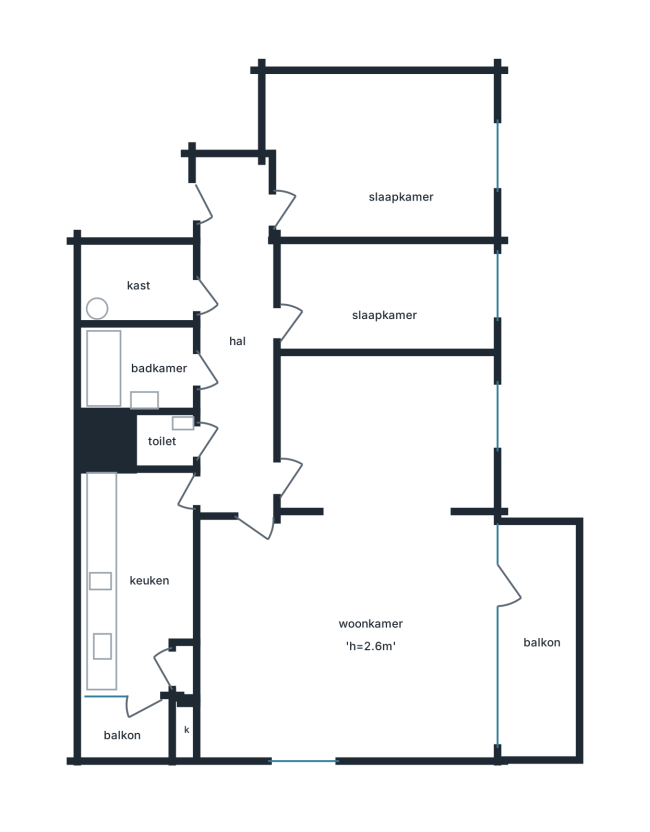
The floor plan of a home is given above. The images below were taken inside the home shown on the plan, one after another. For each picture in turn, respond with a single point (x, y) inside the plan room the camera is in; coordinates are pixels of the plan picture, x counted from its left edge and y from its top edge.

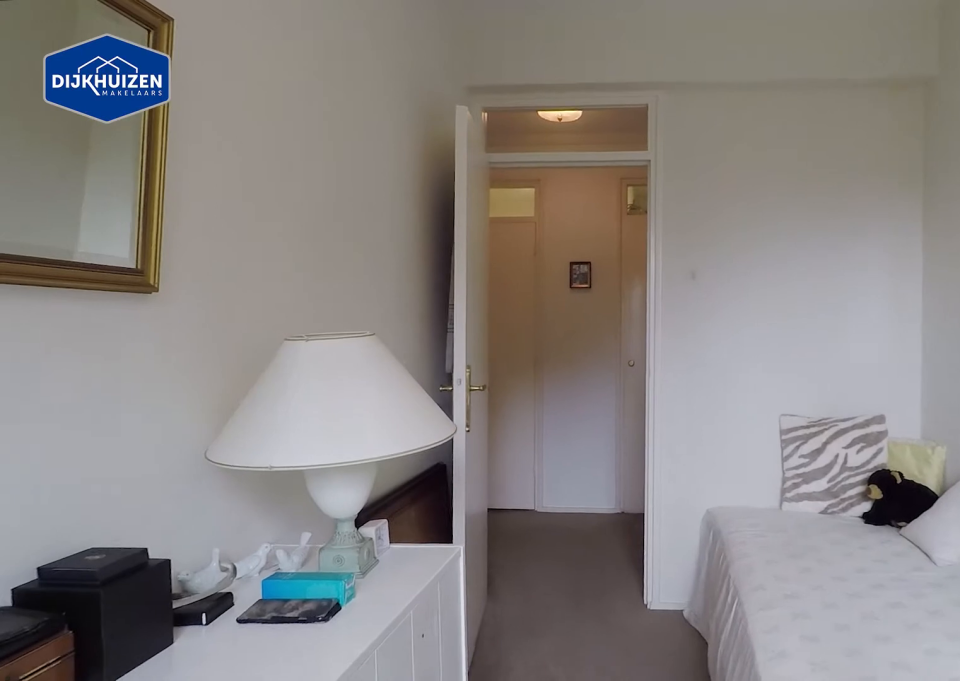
(386, 300)
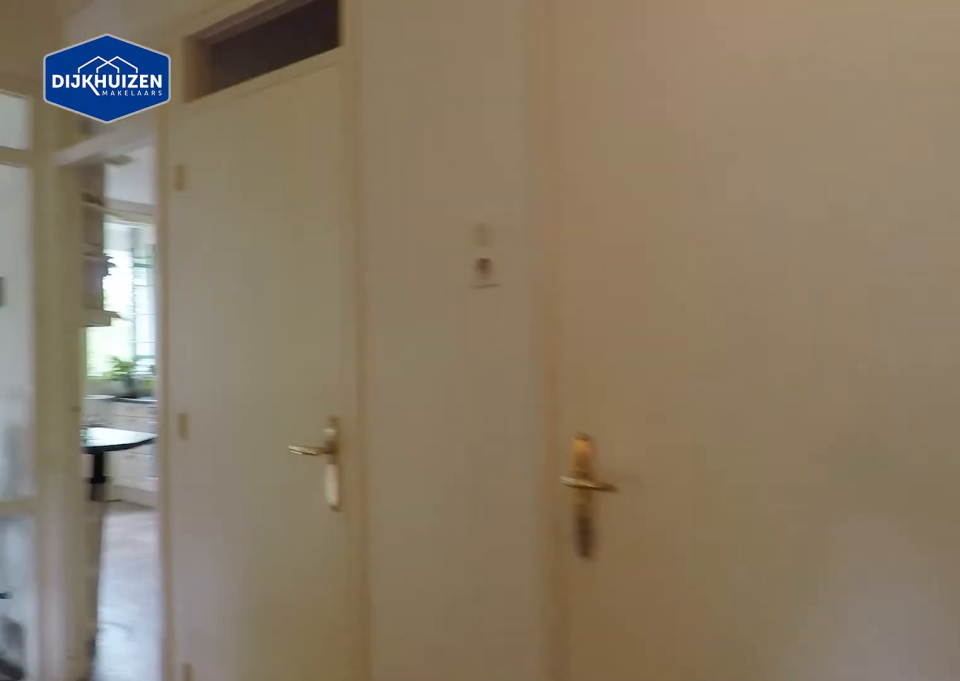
(237, 341)
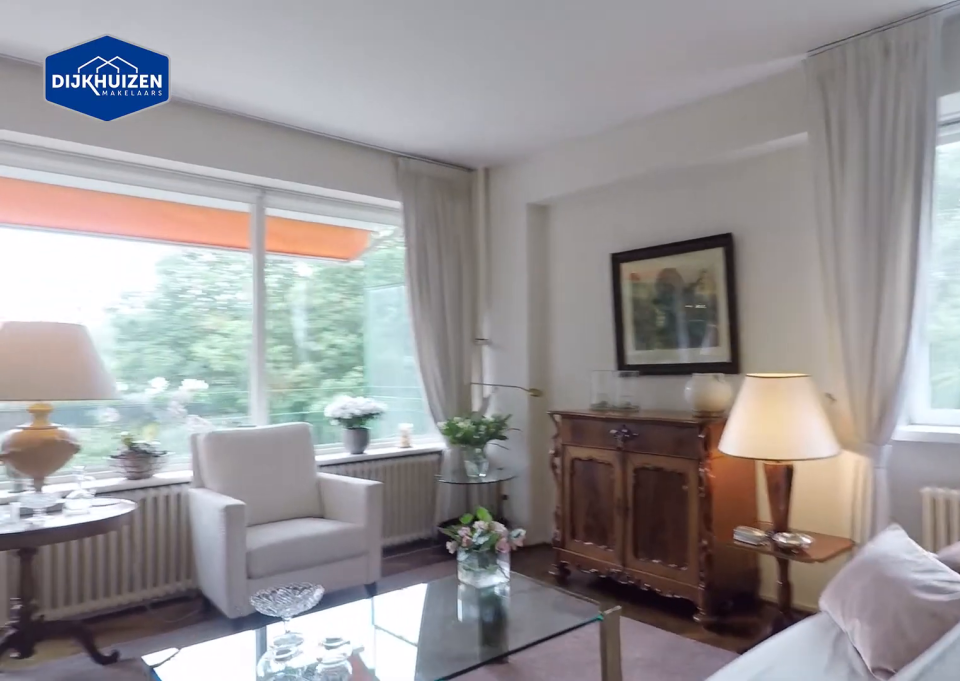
(357, 570)
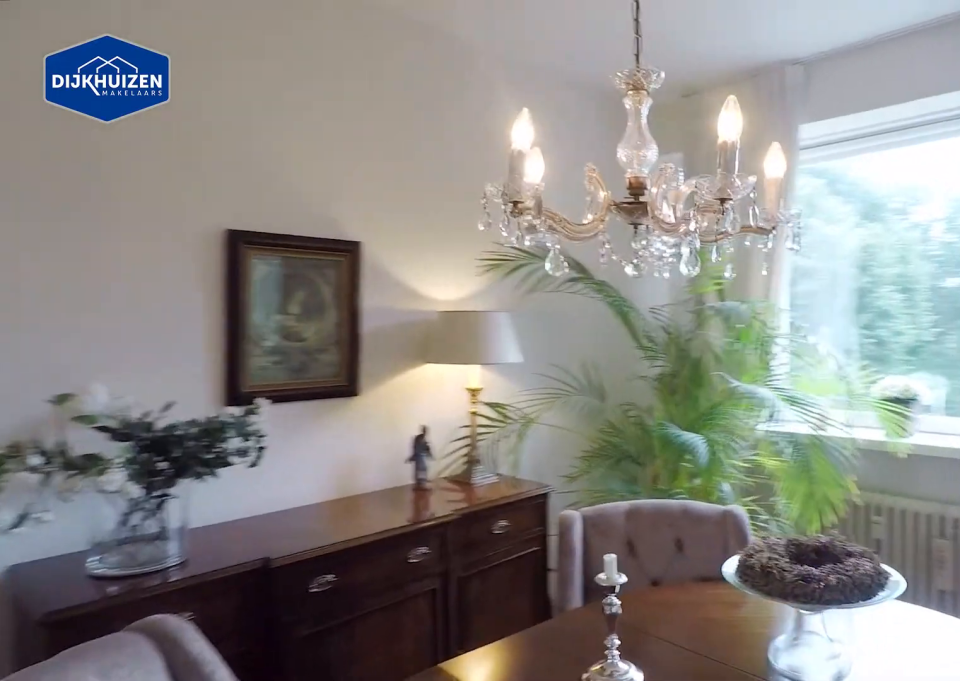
(357, 570)
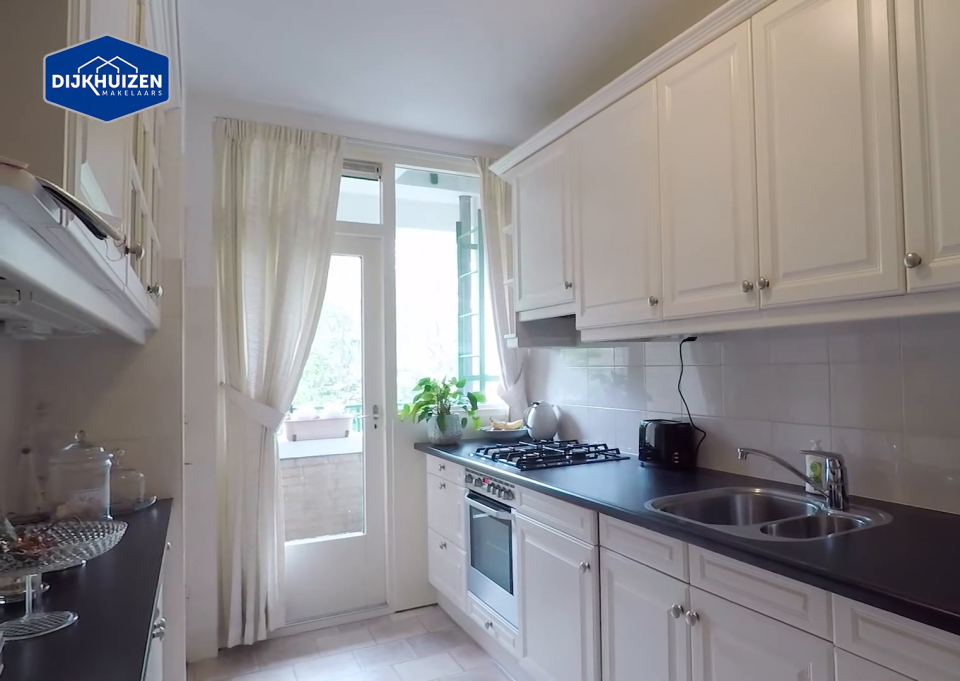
(131, 578)
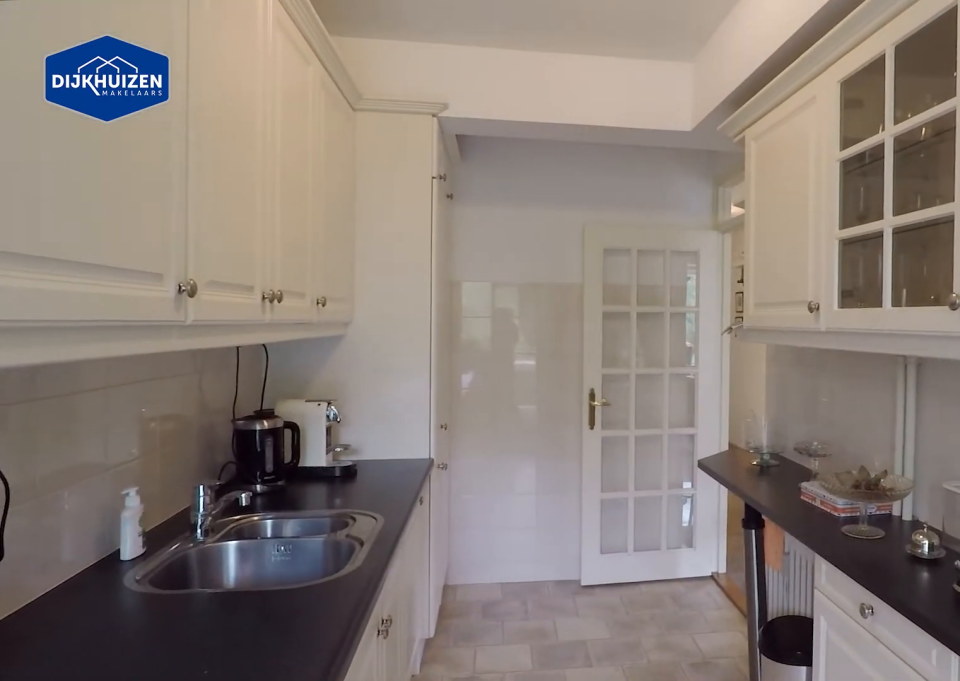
(131, 578)
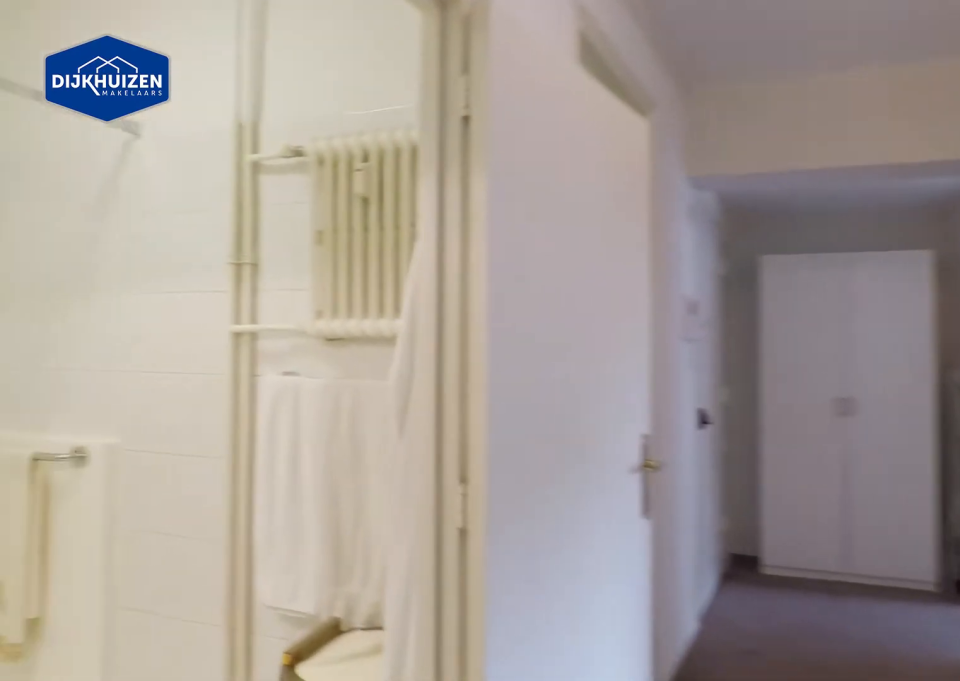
(237, 342)
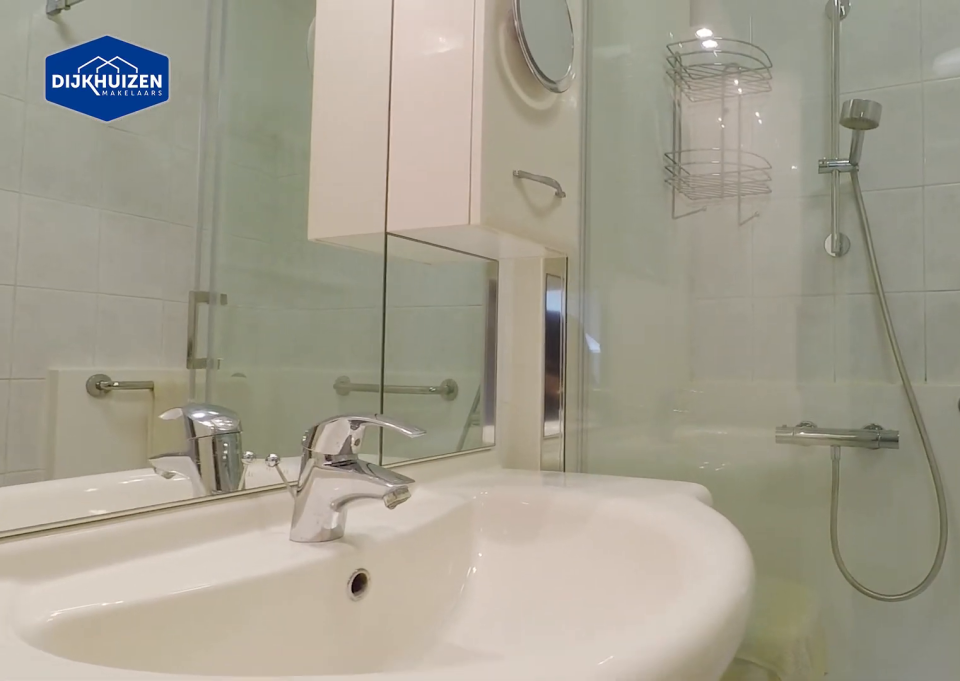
(126, 372)
